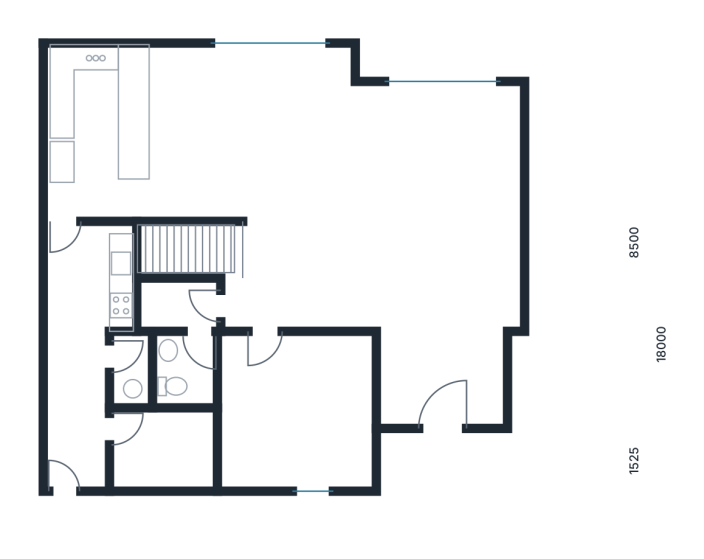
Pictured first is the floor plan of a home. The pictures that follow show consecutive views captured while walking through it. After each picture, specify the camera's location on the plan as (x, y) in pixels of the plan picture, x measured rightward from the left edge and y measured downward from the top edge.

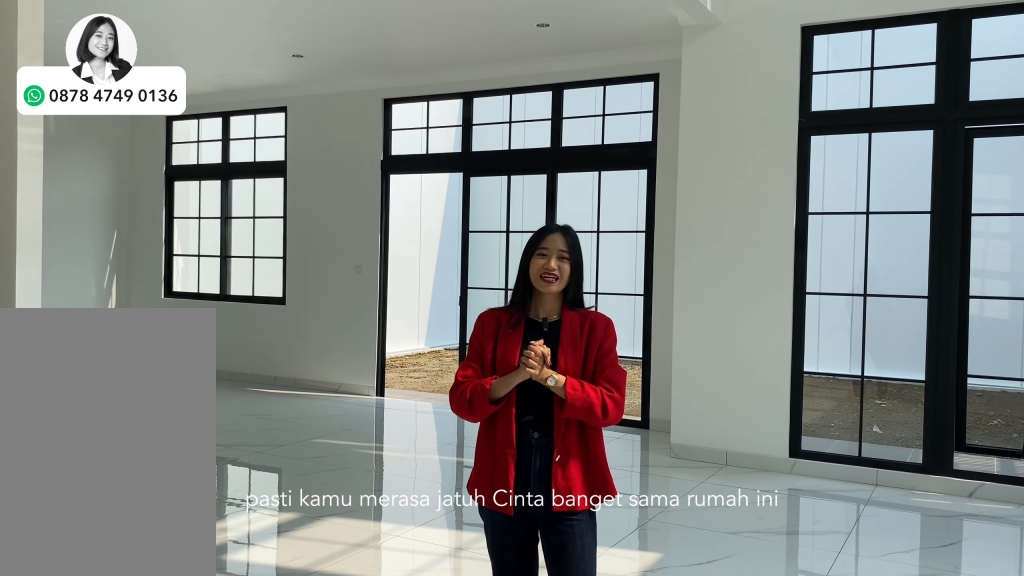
(431, 261)
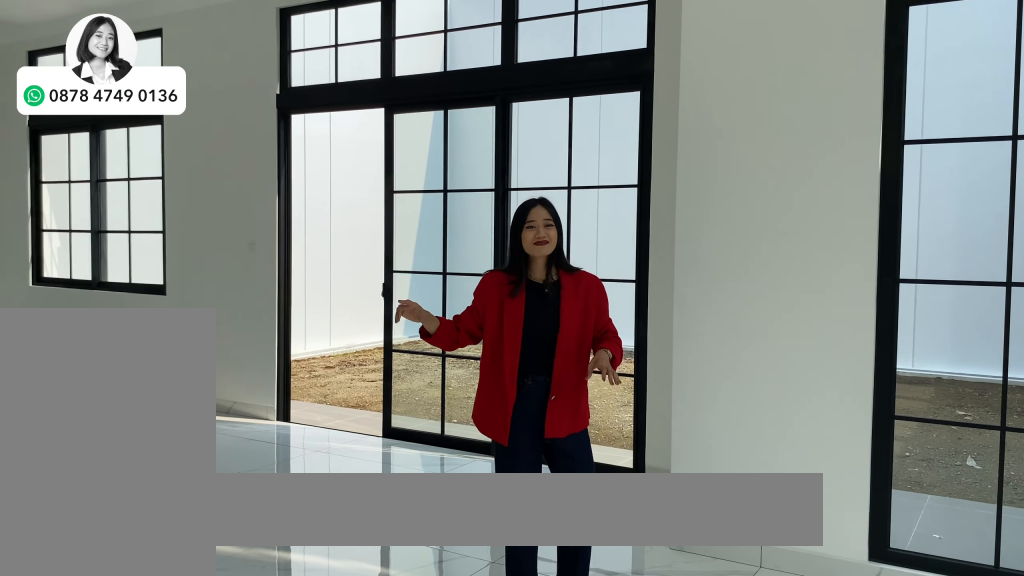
(431, 261)
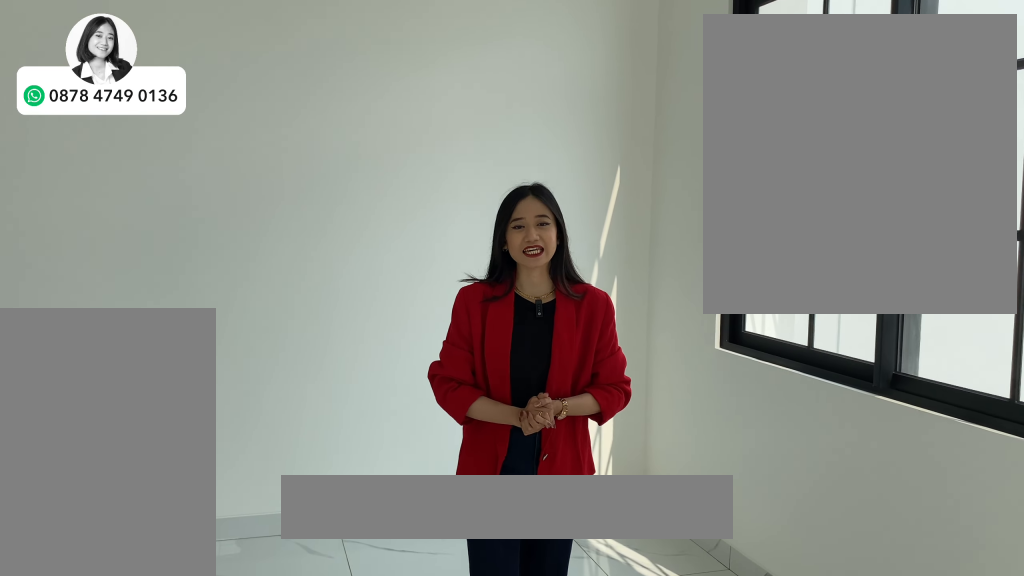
(122, 129)
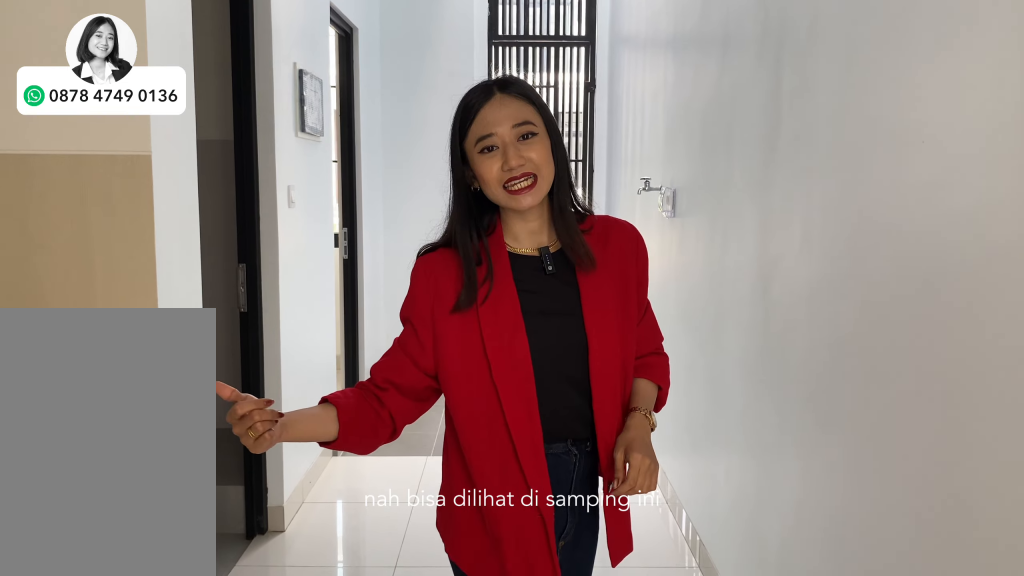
(91, 281)
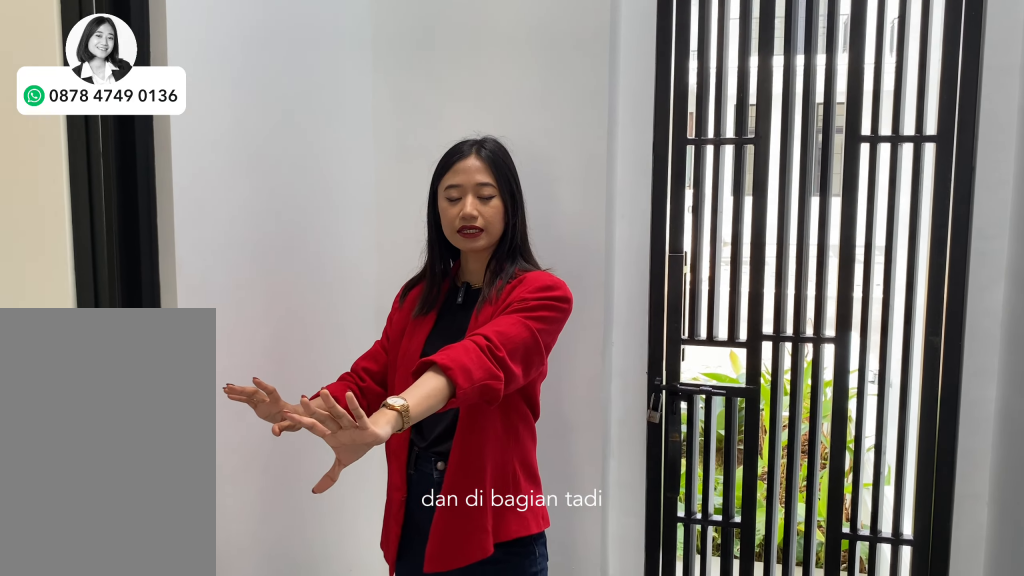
(78, 442)
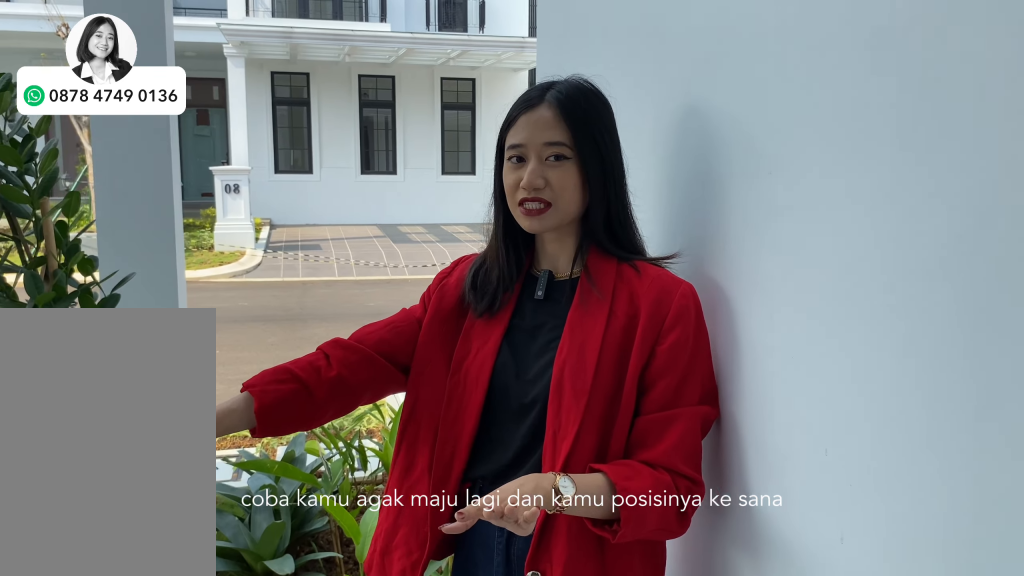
(83, 519)
